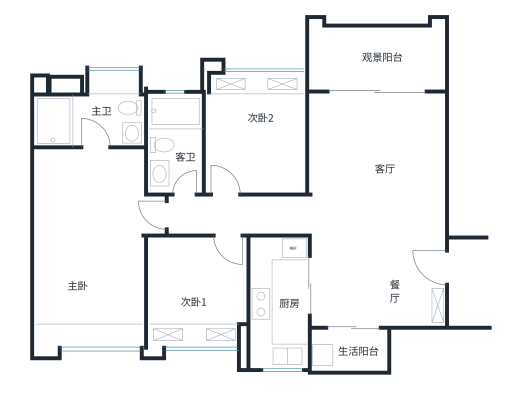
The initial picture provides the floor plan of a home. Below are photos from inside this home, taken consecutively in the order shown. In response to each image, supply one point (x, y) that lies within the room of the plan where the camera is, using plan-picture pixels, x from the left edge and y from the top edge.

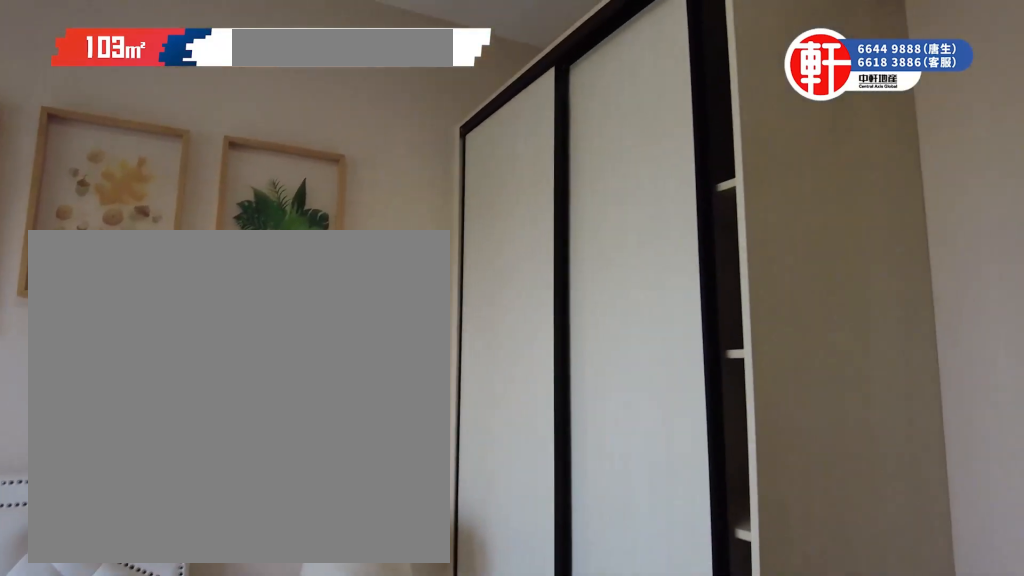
(253, 161)
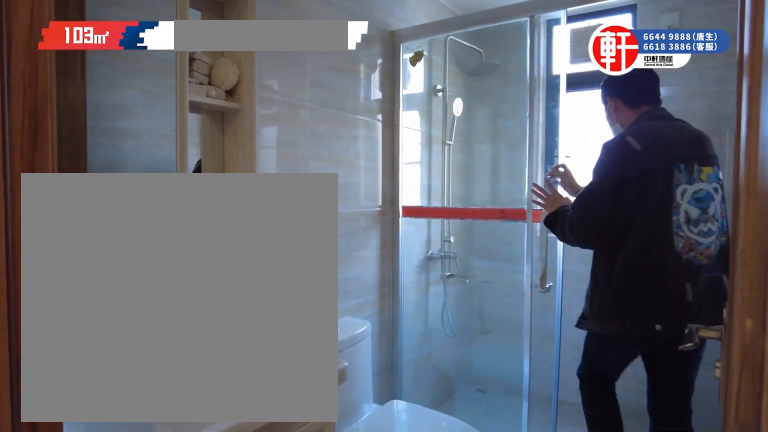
(175, 165)
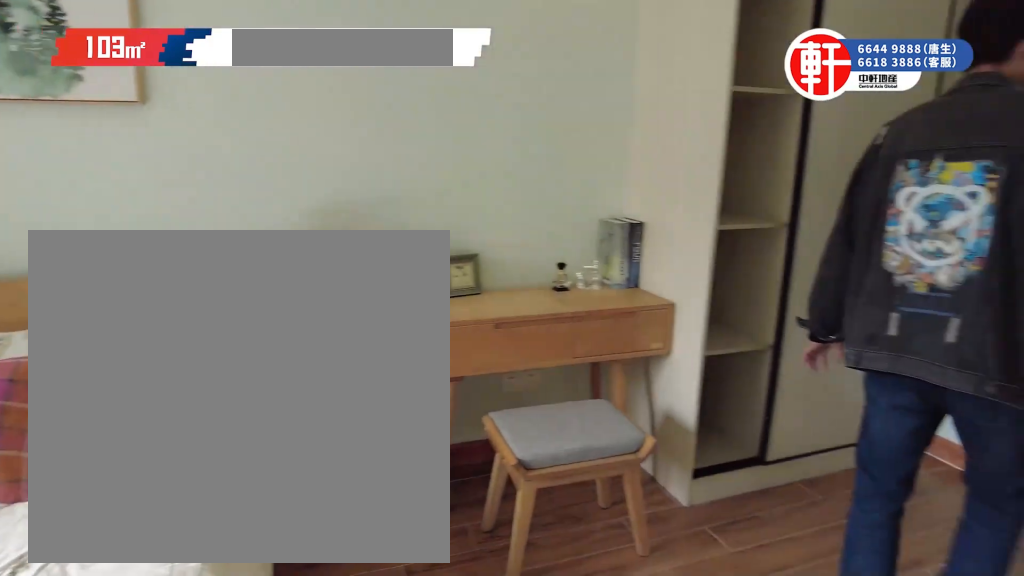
(94, 251)
